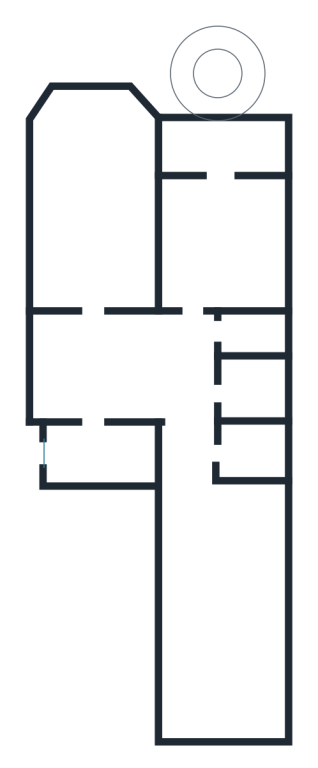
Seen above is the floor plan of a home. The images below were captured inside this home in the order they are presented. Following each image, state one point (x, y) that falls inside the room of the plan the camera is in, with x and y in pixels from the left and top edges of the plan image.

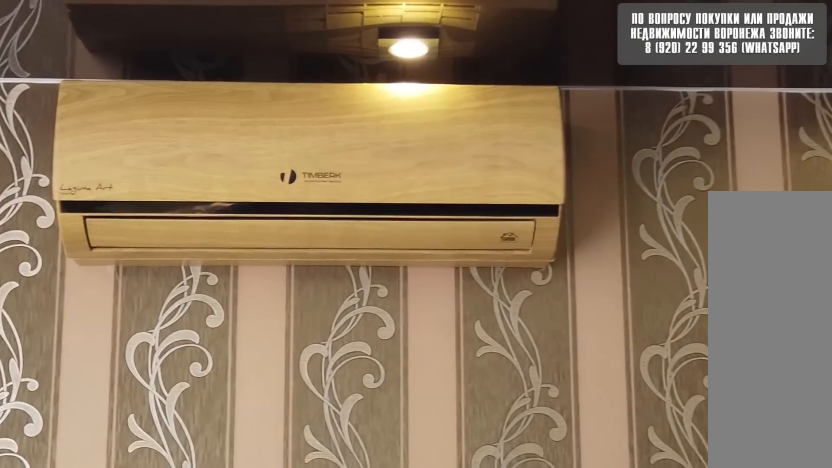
(91, 270)
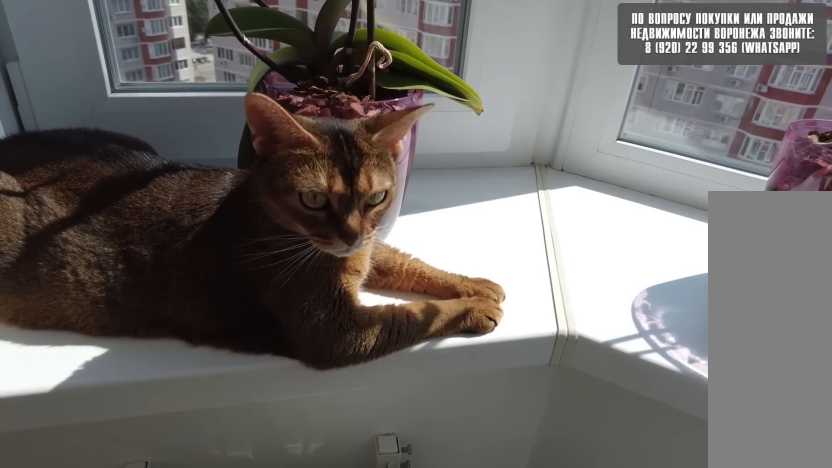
(91, 270)
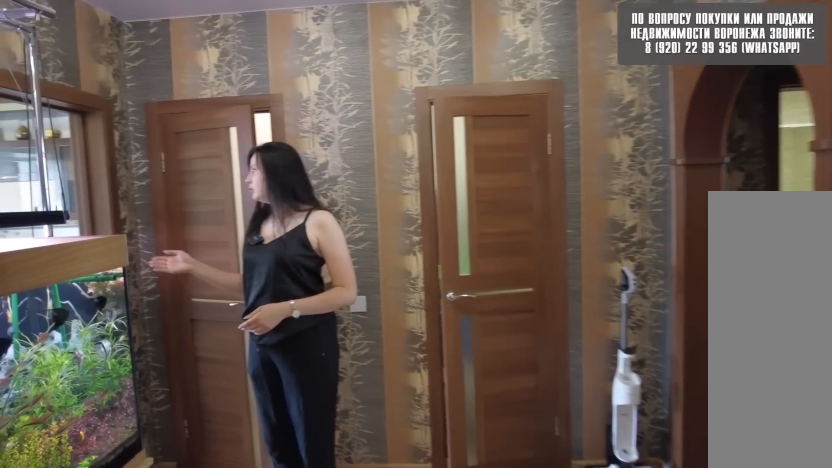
(97, 386)
